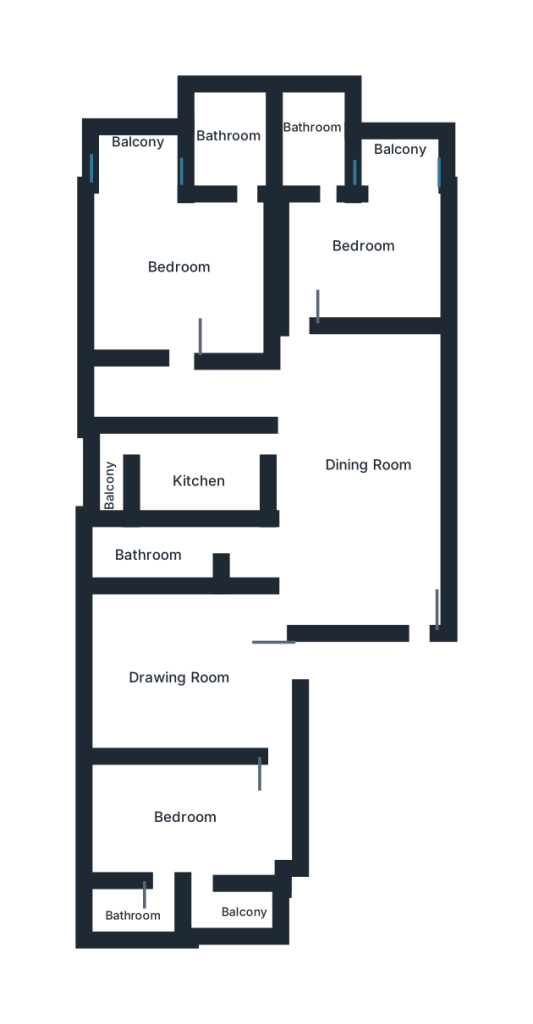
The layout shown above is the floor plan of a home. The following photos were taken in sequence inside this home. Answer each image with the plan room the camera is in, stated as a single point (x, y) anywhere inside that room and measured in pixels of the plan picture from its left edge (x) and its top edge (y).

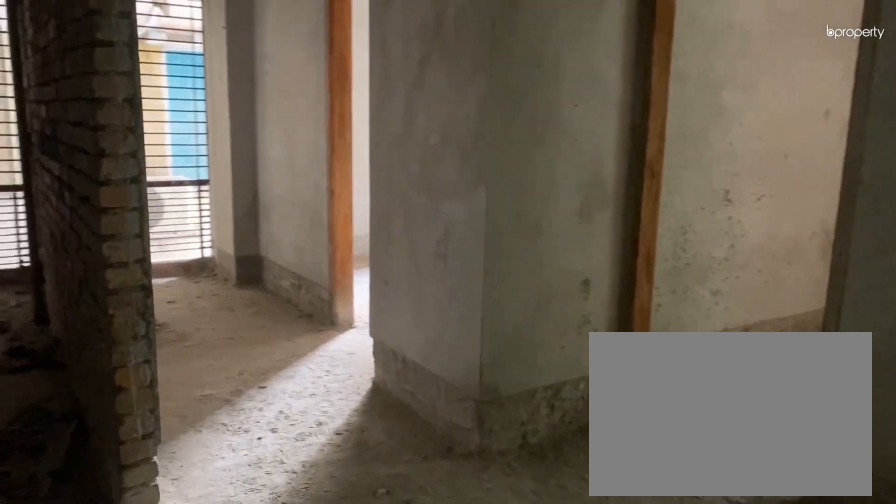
(367, 464)
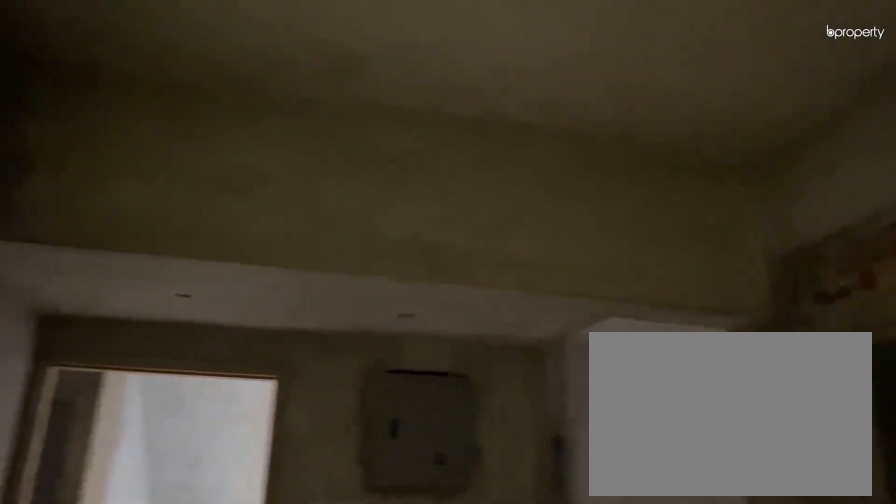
(367, 464)
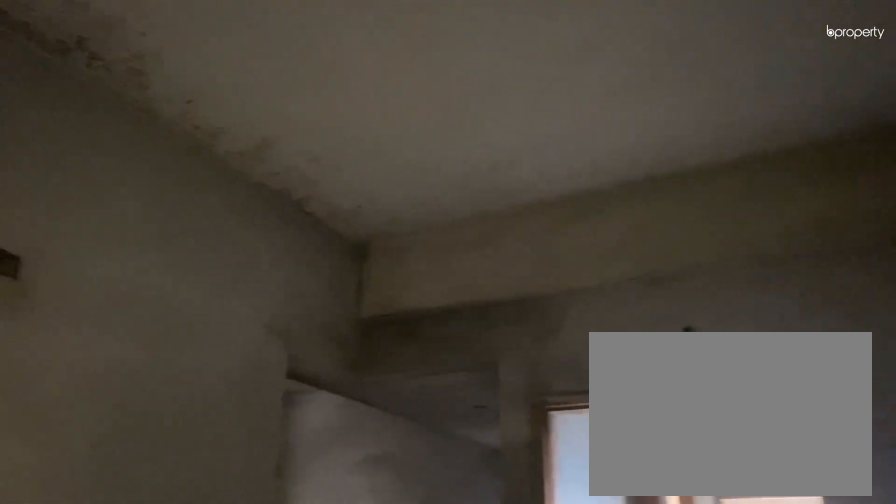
(172, 671)
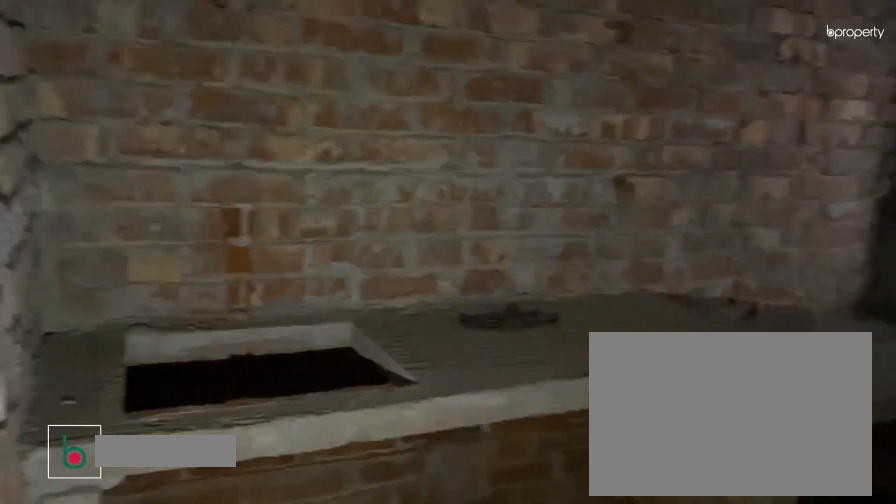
(206, 477)
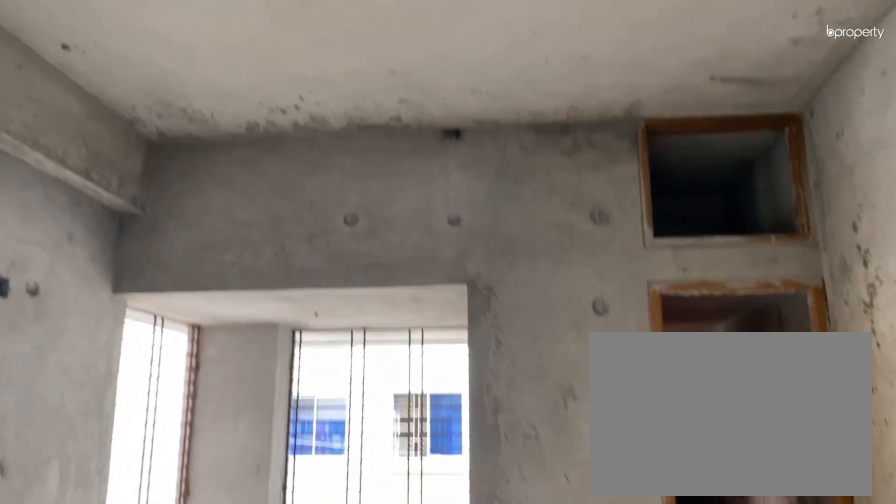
(172, 275)
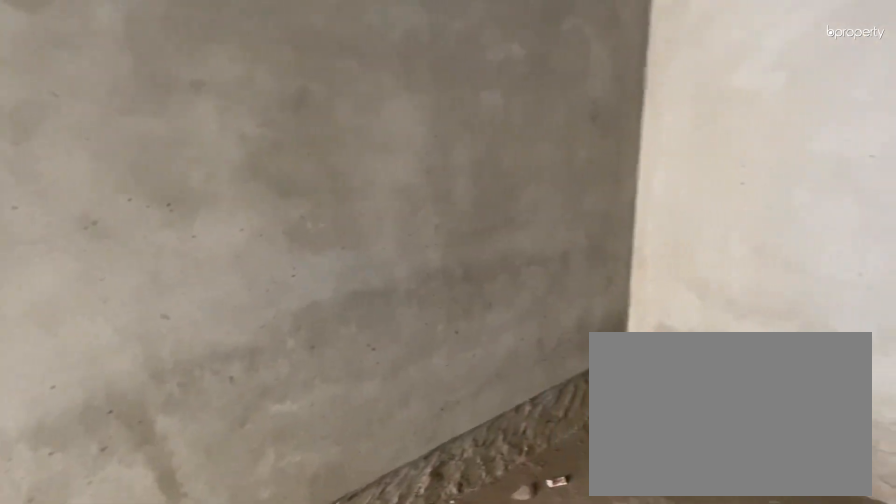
(373, 250)
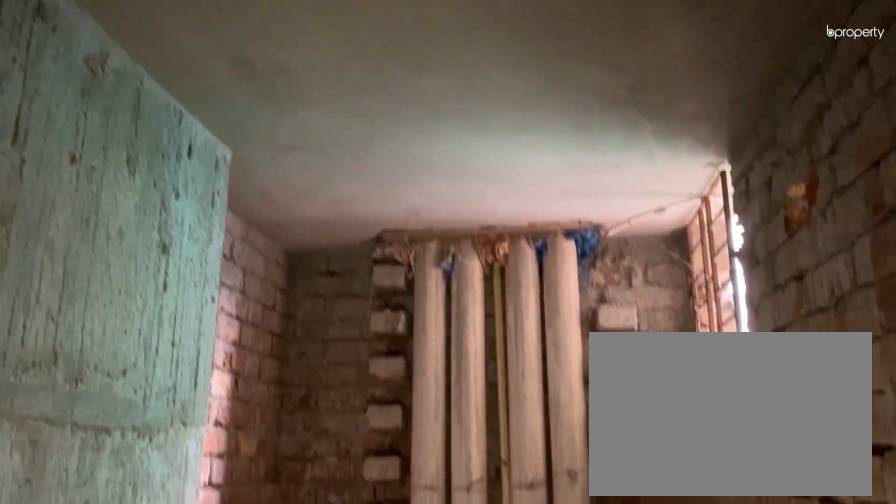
(312, 138)
